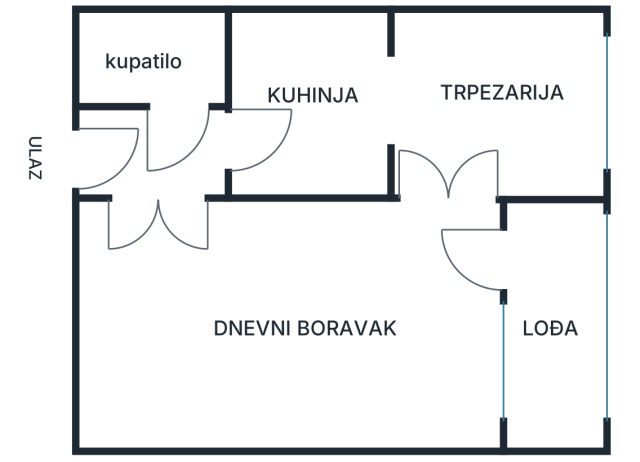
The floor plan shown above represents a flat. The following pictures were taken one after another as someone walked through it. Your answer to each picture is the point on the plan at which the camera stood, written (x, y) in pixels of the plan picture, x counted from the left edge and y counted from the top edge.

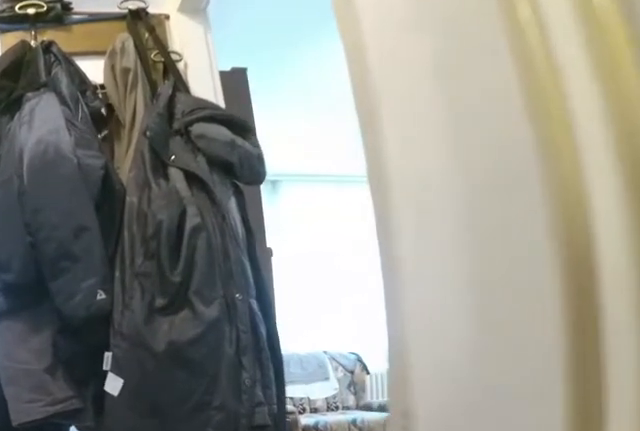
(59, 152)
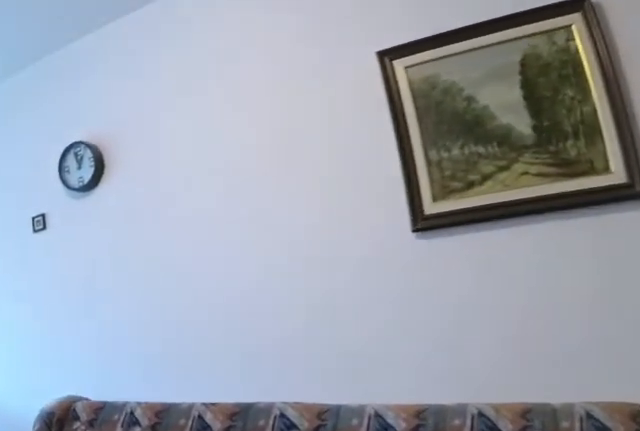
(190, 261)
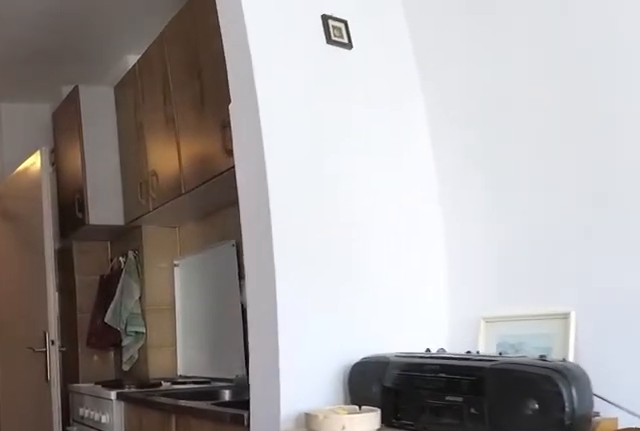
(498, 127)
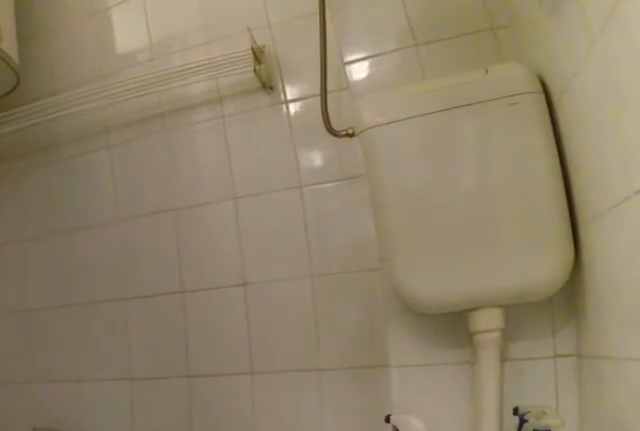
(182, 114)
